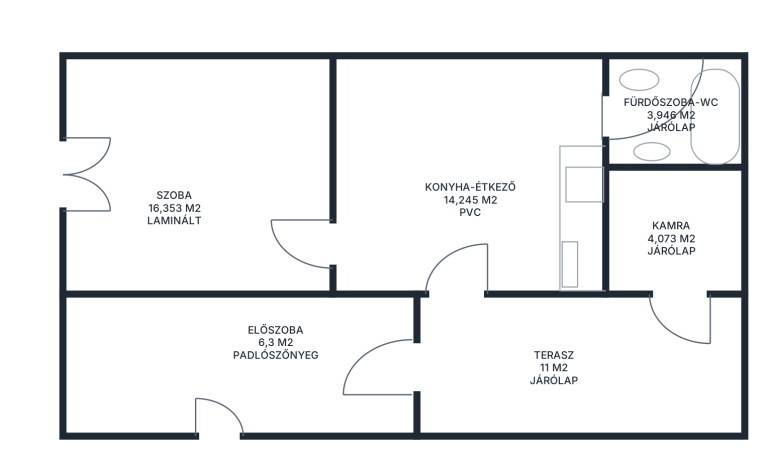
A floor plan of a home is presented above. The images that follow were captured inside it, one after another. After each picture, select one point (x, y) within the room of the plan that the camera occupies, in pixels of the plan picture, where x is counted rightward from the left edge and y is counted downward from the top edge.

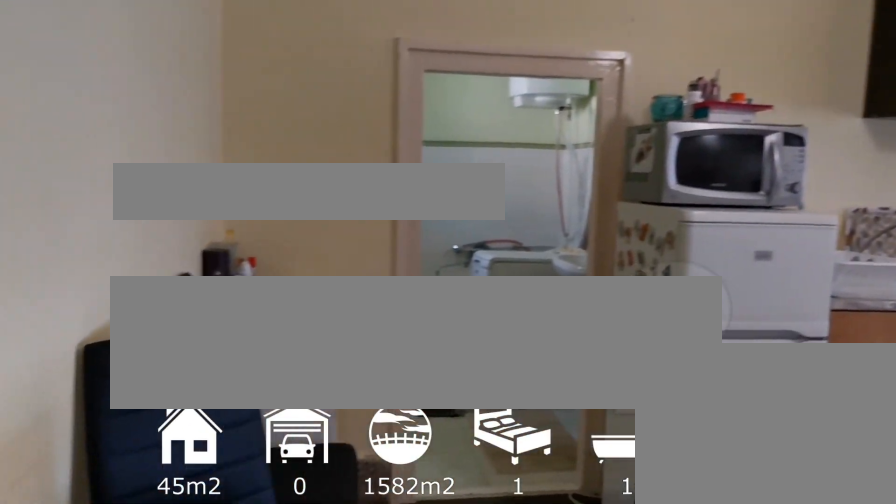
(473, 191)
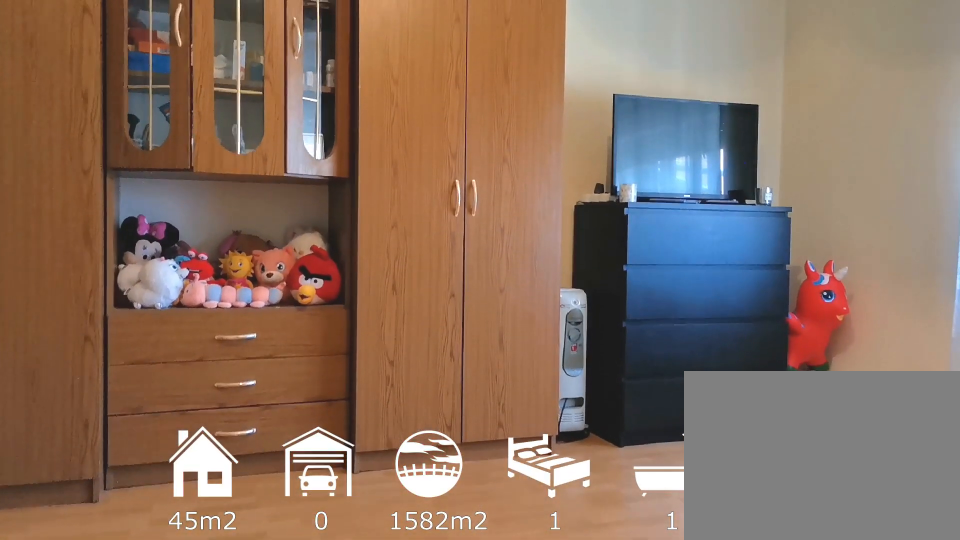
(181, 206)
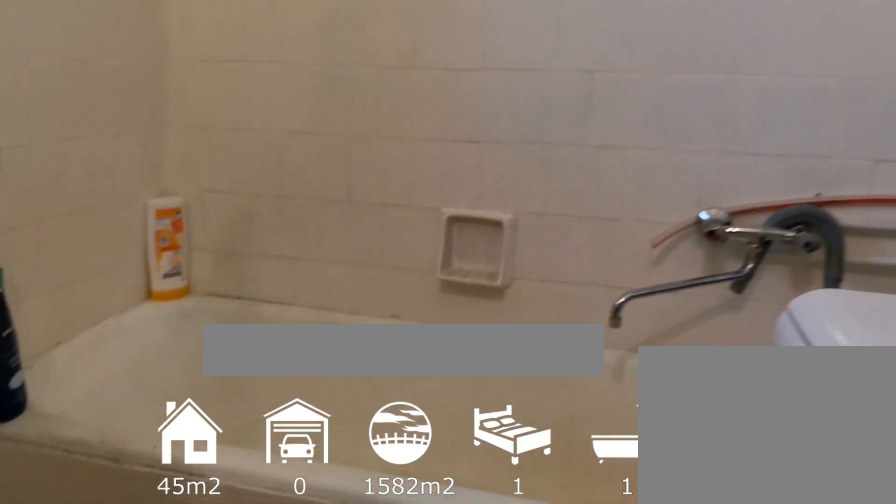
(676, 109)
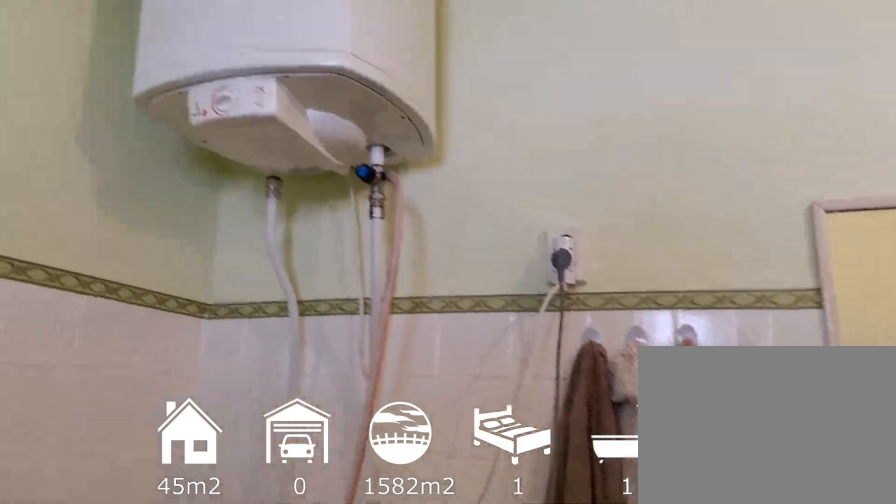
(676, 109)
